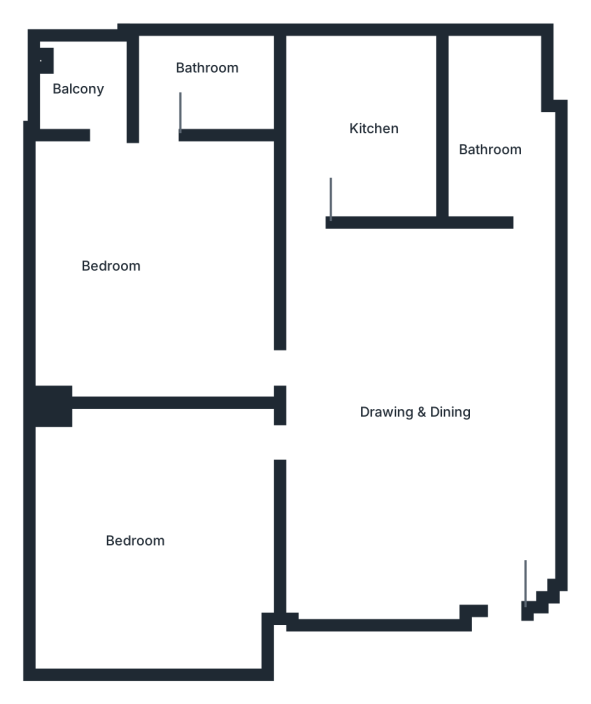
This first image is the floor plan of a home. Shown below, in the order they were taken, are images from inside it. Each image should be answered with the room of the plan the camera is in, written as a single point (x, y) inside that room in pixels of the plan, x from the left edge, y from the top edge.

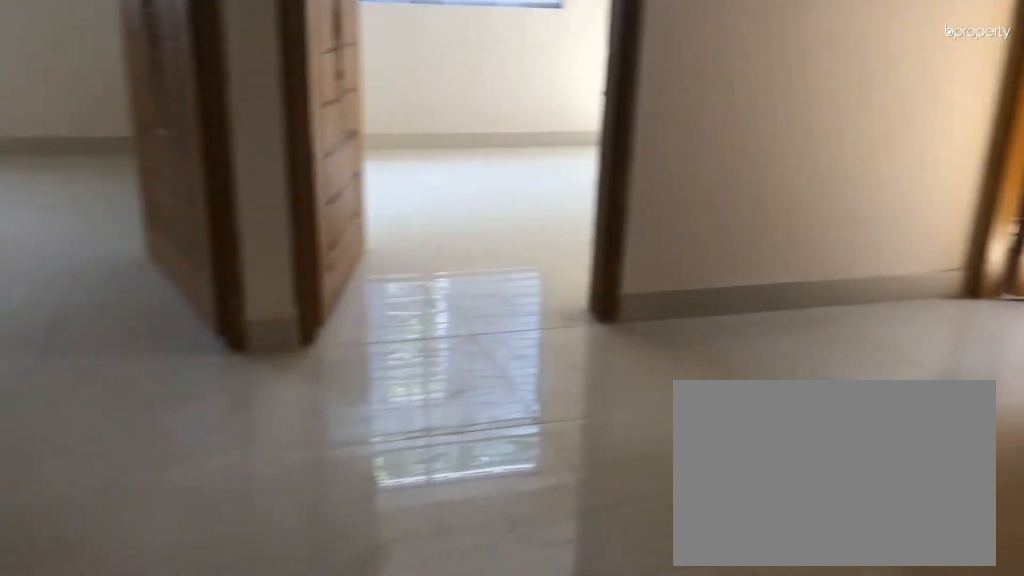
(433, 391)
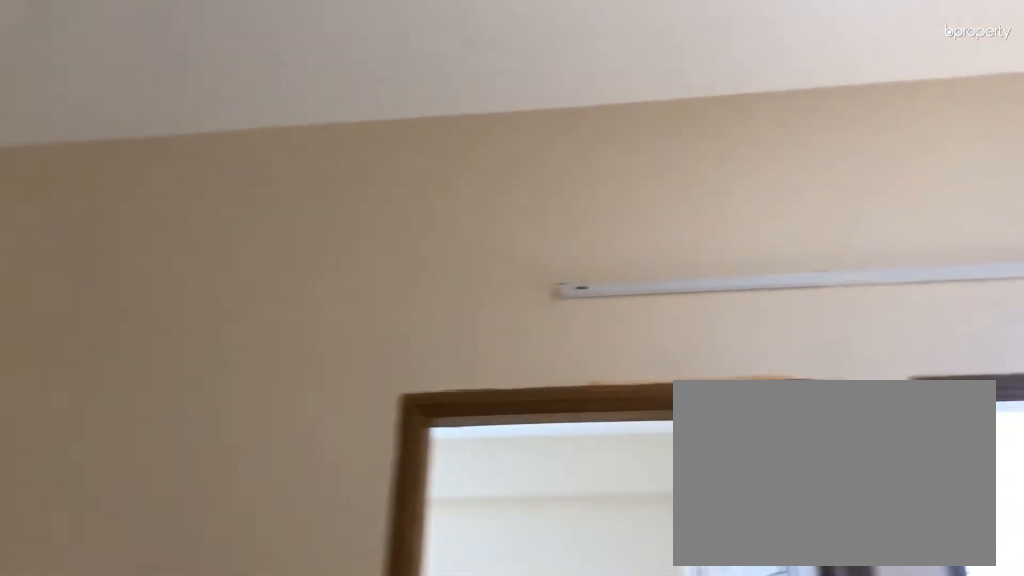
(433, 391)
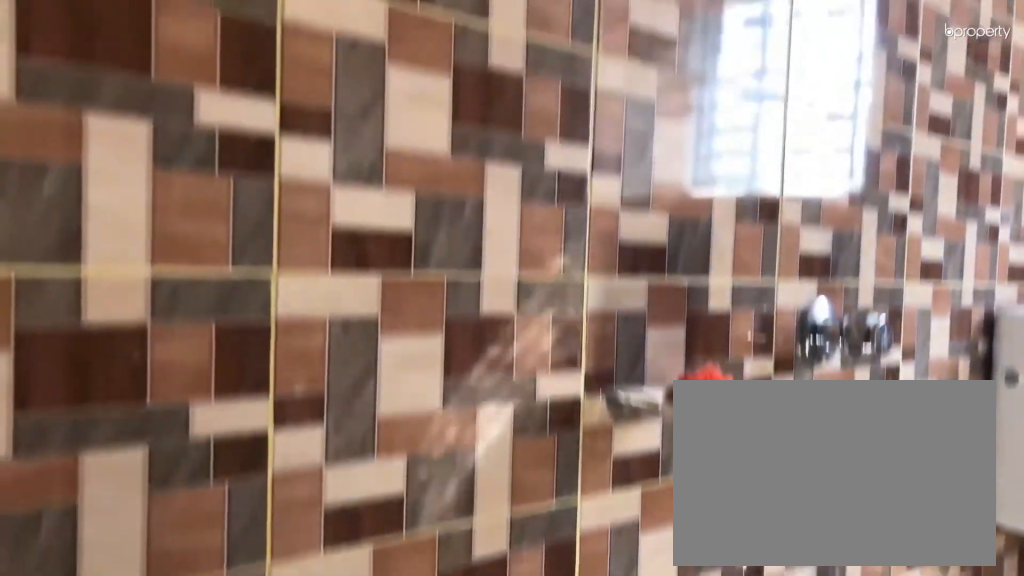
(506, 159)
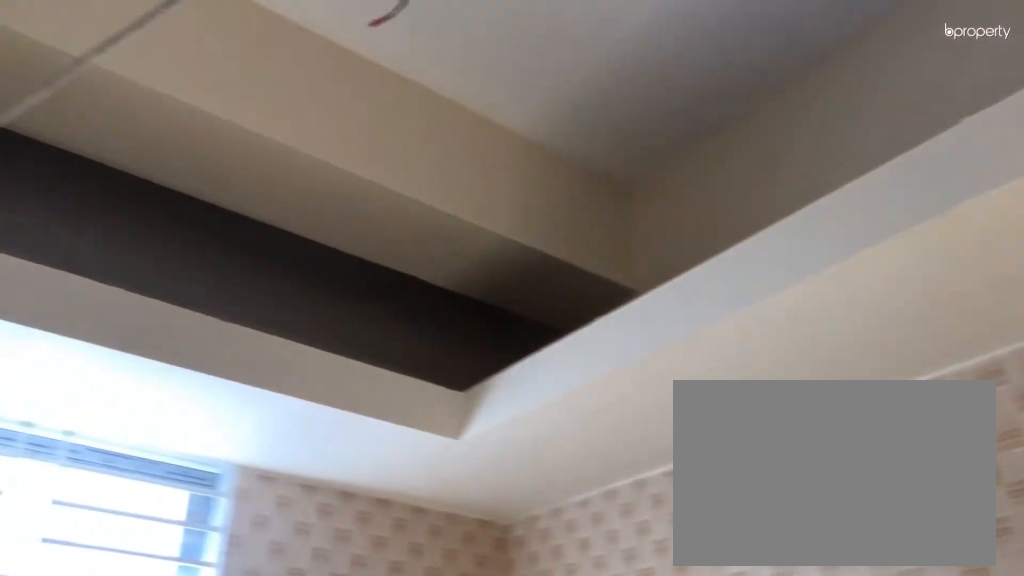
(362, 134)
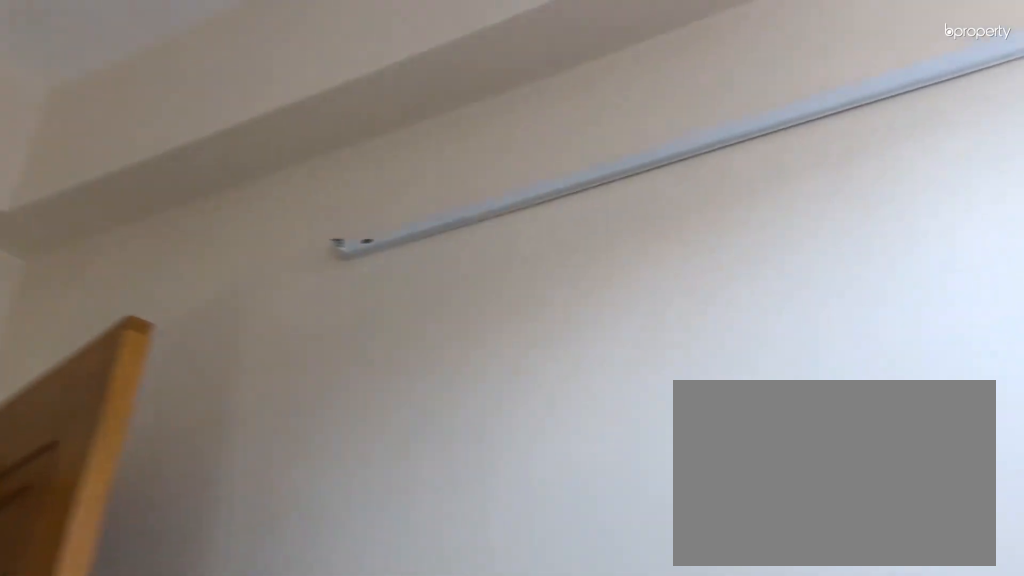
(163, 244)
